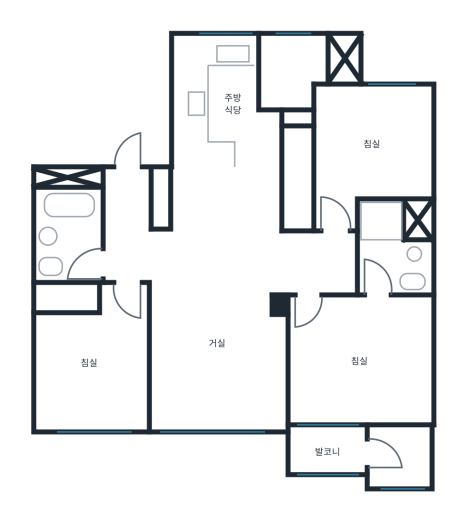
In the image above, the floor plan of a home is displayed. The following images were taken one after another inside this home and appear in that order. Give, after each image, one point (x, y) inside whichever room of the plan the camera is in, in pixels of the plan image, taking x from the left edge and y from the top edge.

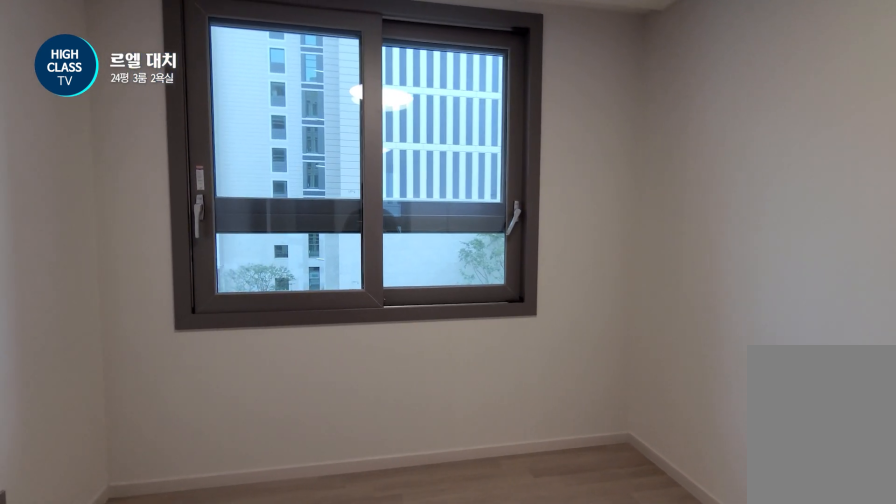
(92, 357)
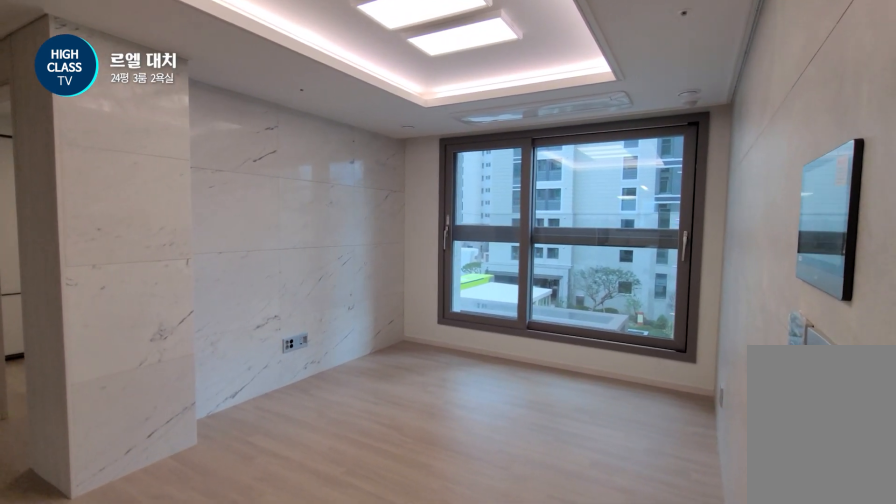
(217, 330)
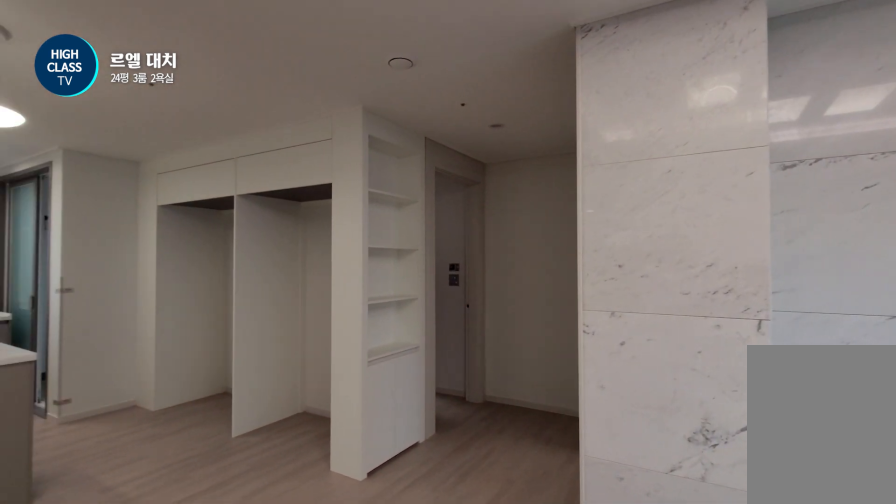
(217, 330)
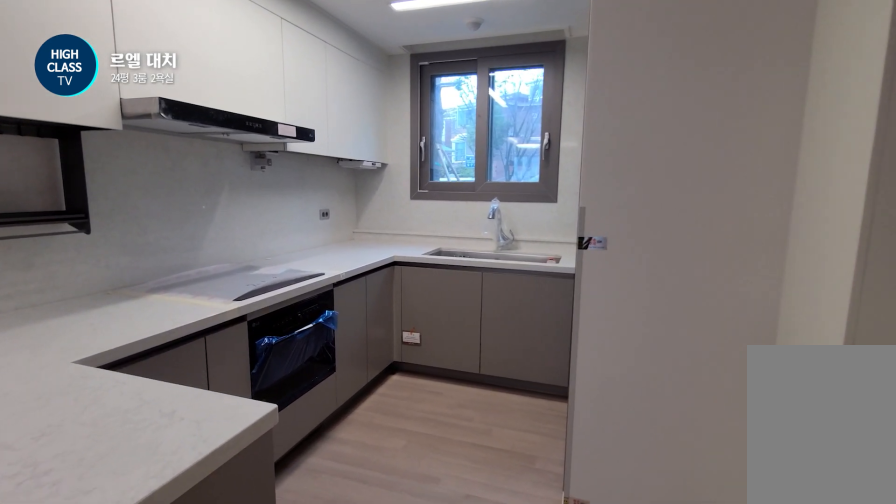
(233, 142)
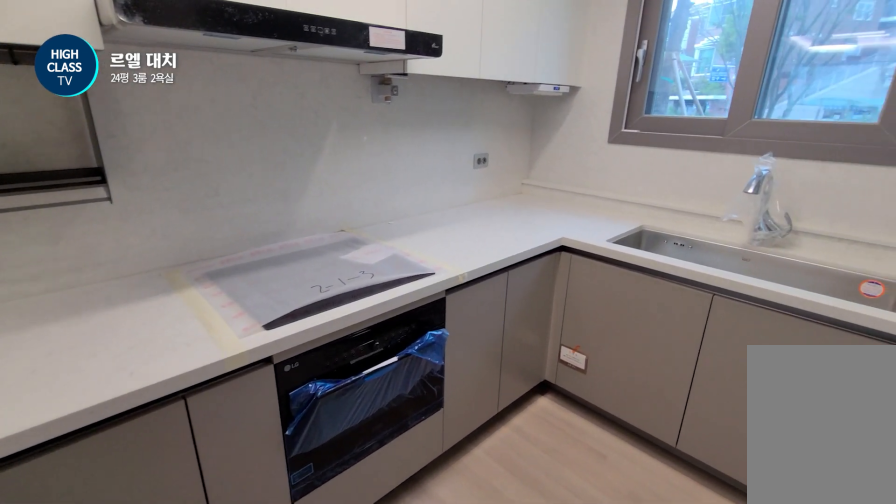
(233, 142)
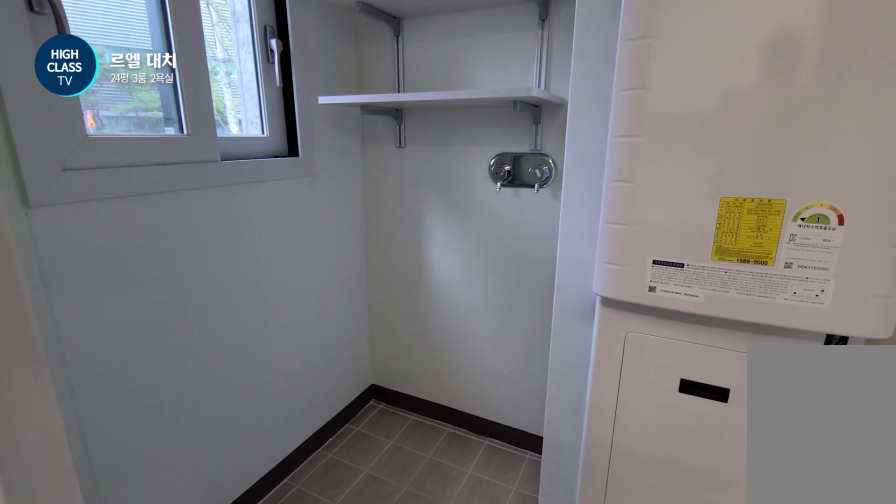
(292, 65)
